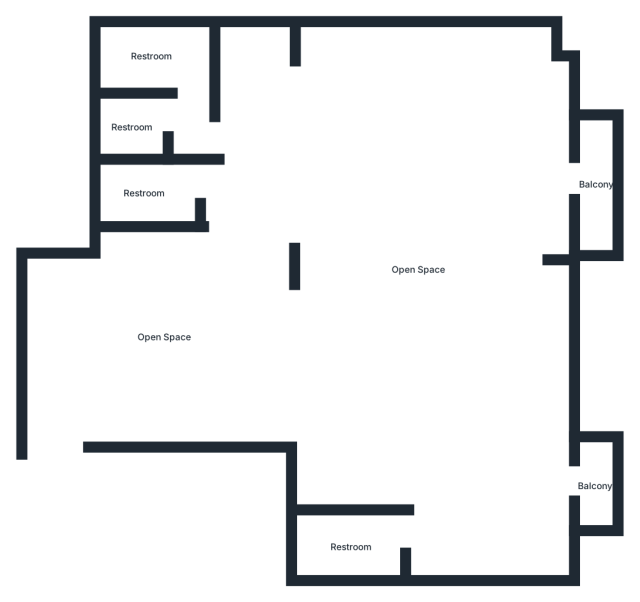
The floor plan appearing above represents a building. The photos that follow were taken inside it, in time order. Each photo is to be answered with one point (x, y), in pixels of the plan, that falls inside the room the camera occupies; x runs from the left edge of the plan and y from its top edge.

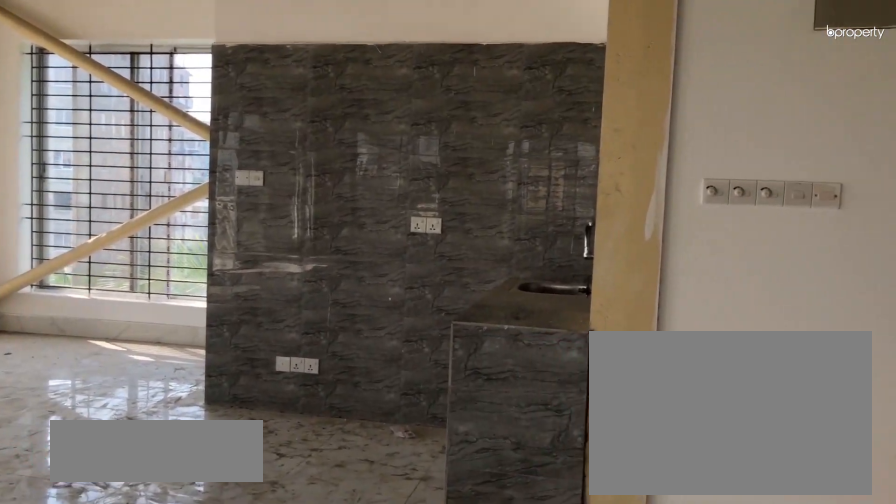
(415, 268)
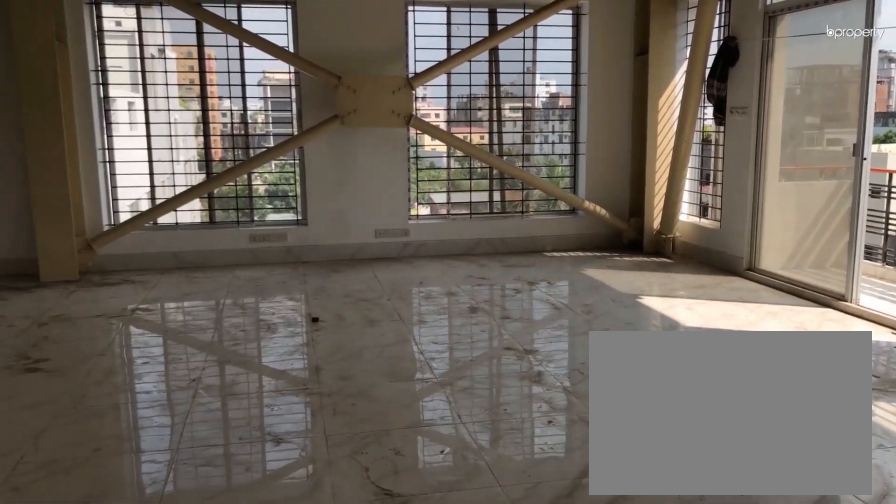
(415, 268)
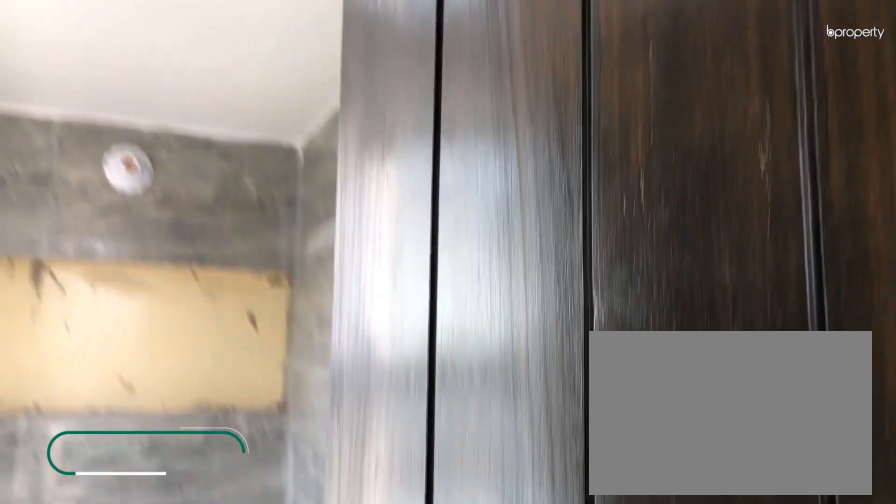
(344, 547)
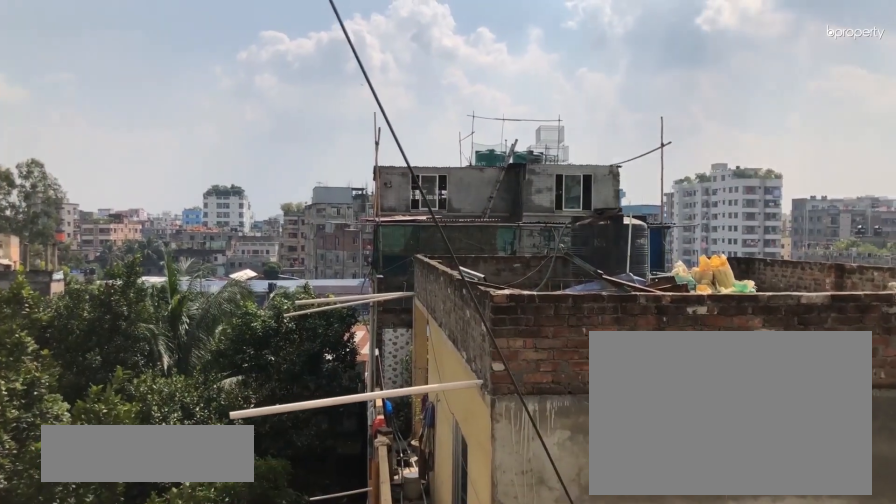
(597, 489)
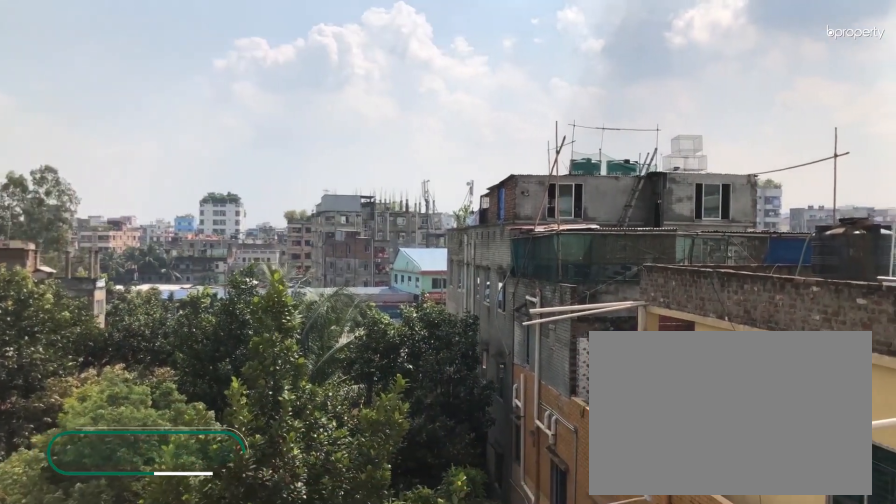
(601, 182)
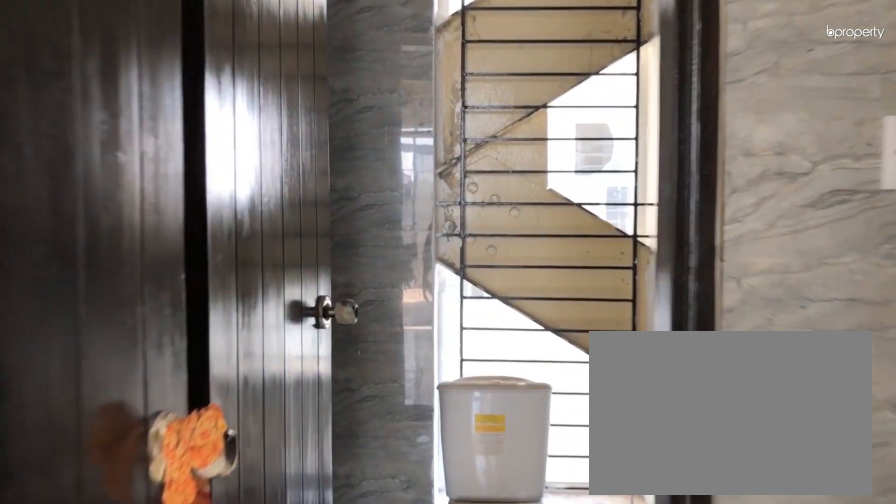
(130, 126)
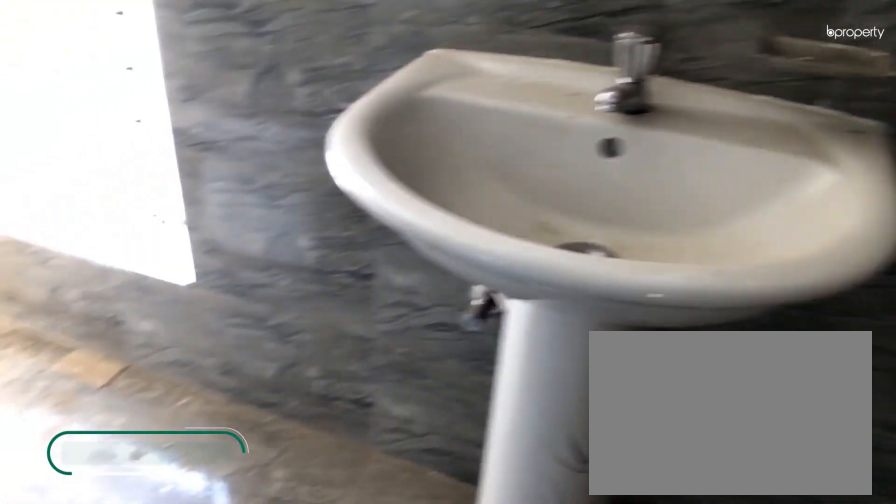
(150, 58)
